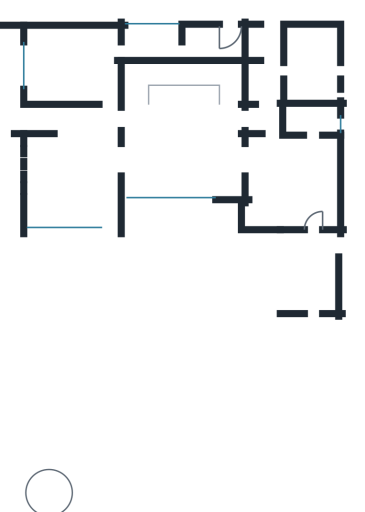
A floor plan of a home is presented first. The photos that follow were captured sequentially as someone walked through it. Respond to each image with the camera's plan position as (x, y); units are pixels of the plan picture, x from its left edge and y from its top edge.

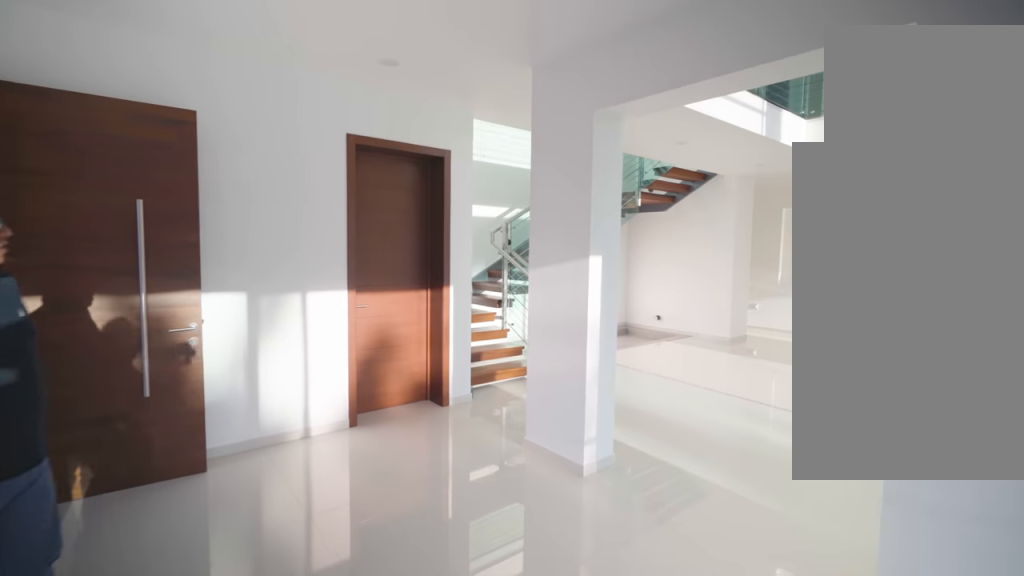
(100, 147)
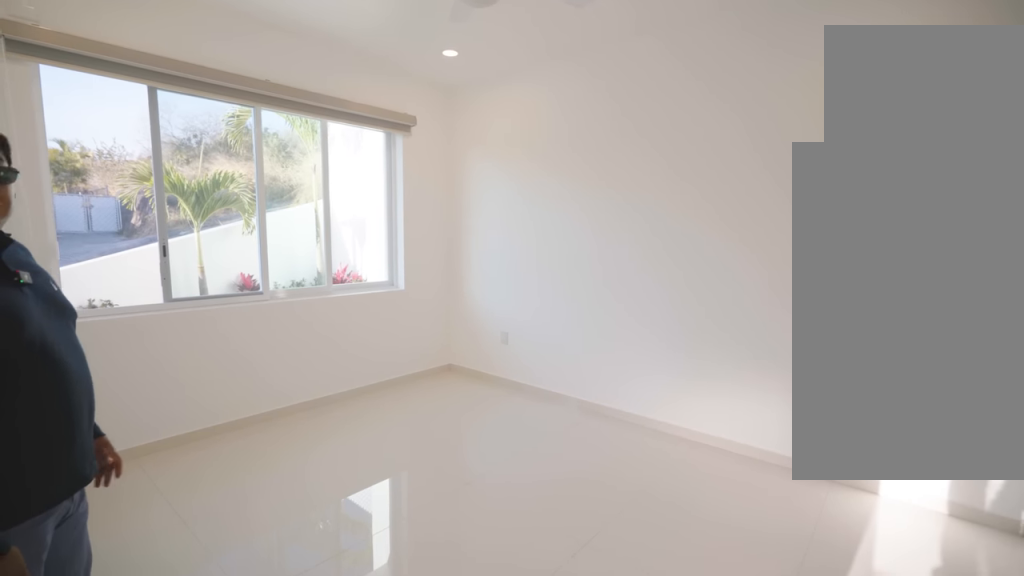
(107, 85)
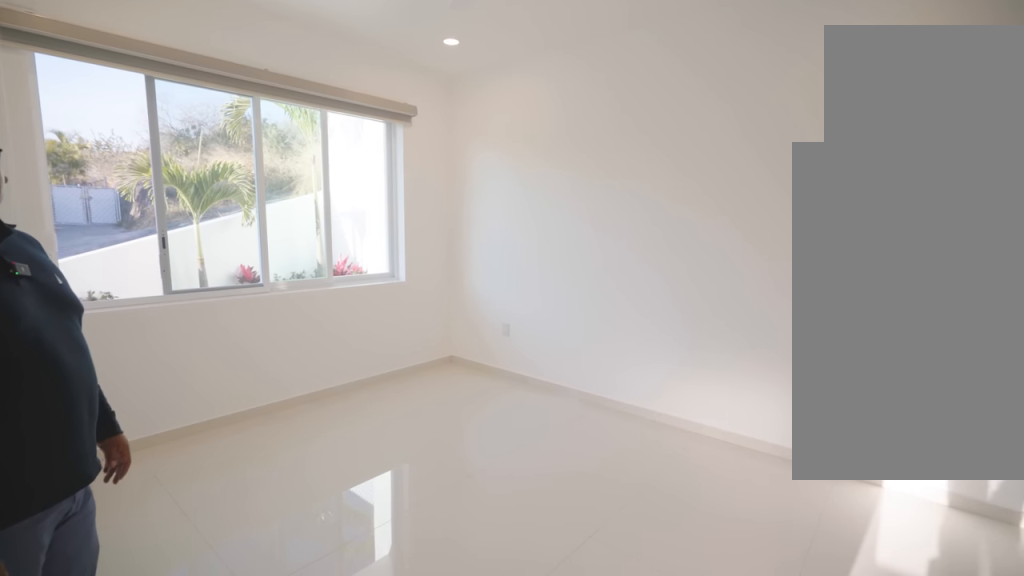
(107, 85)
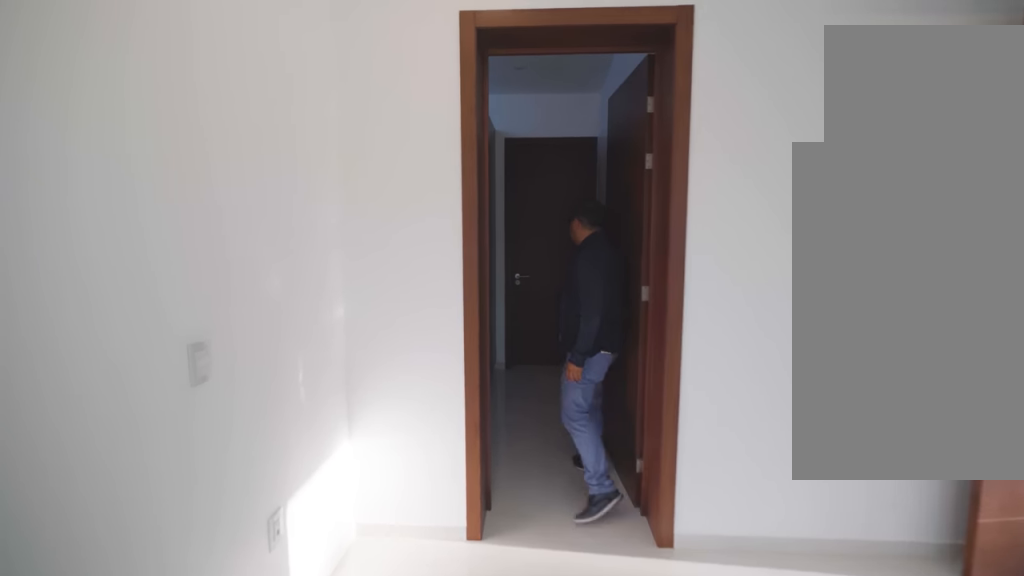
(114, 50)
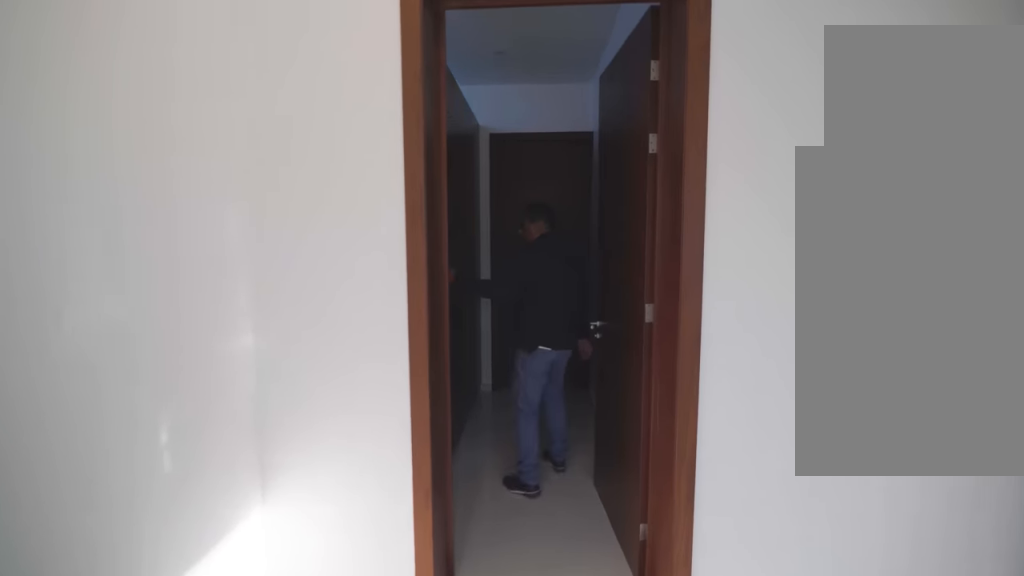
(124, 48)
